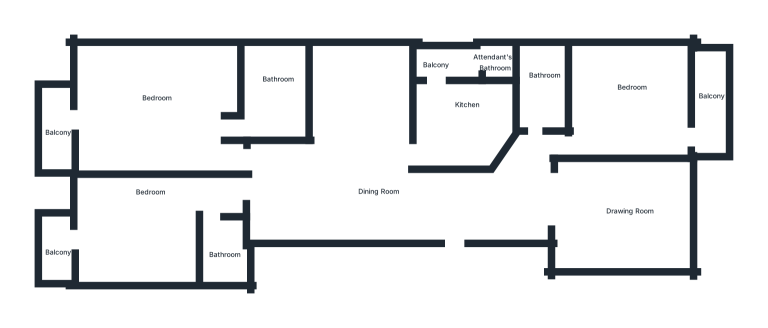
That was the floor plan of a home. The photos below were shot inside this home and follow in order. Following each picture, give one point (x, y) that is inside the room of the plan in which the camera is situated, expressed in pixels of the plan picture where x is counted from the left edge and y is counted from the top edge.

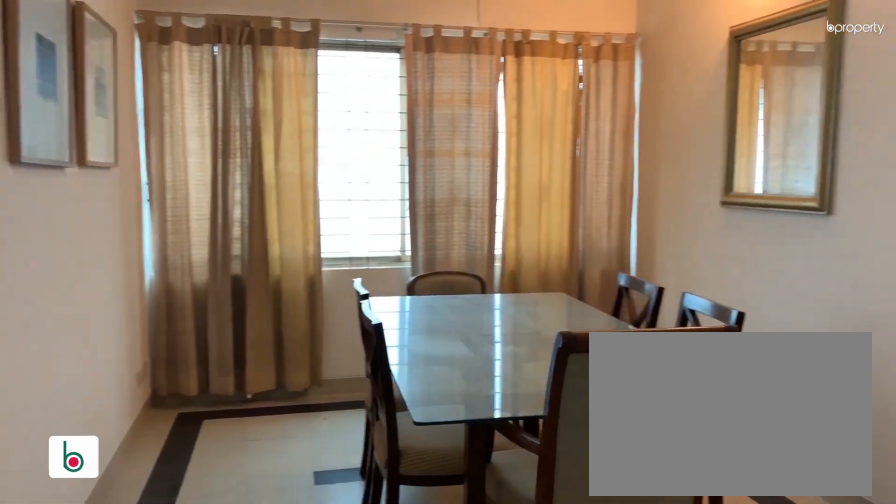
(359, 187)
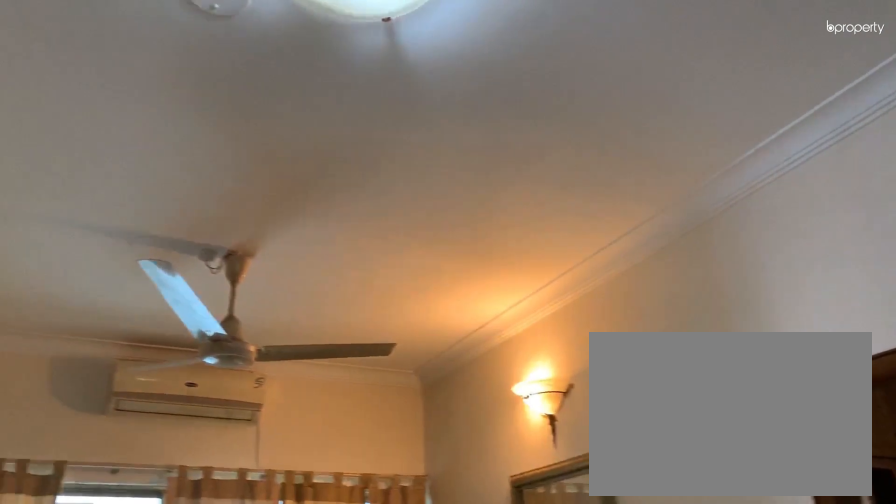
(374, 193)
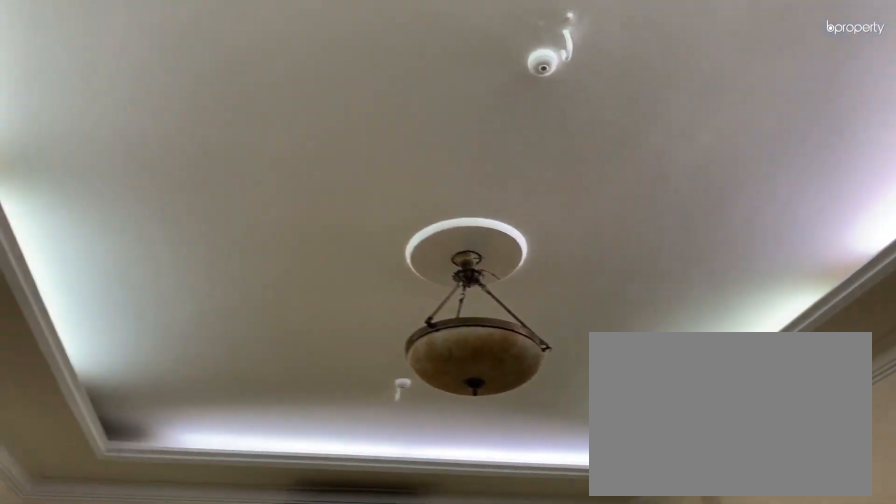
(623, 216)
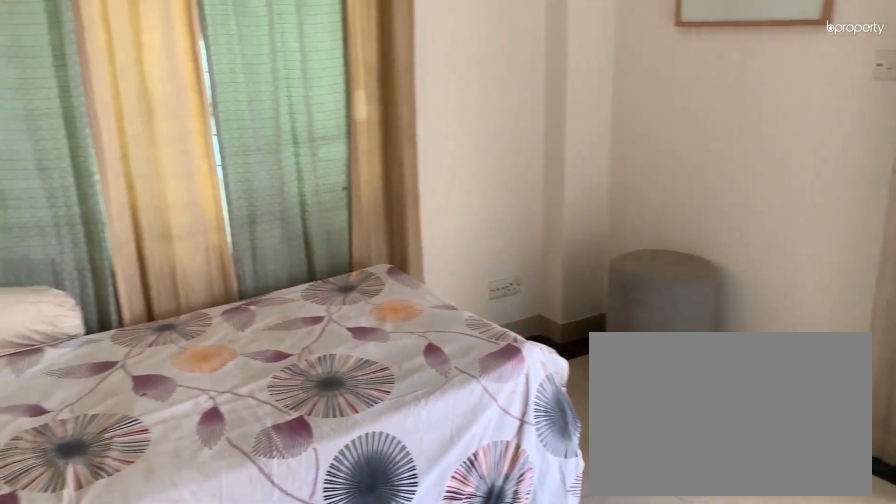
(639, 109)
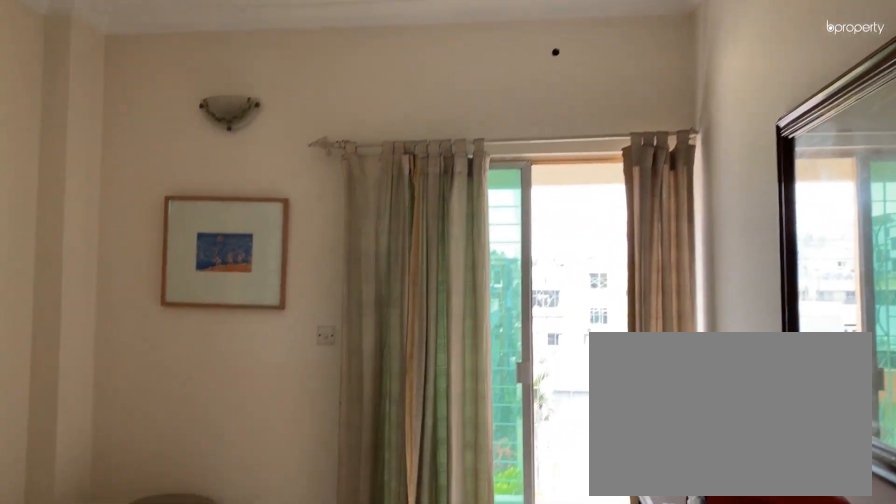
(639, 109)
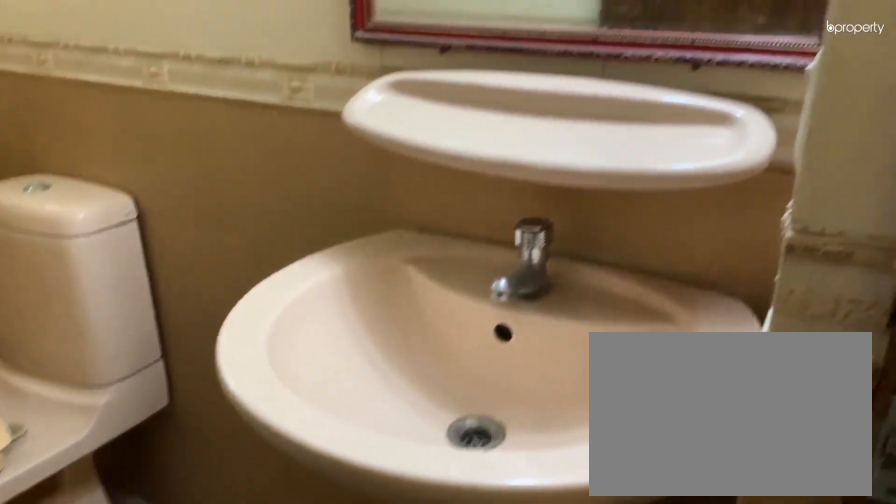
(542, 97)
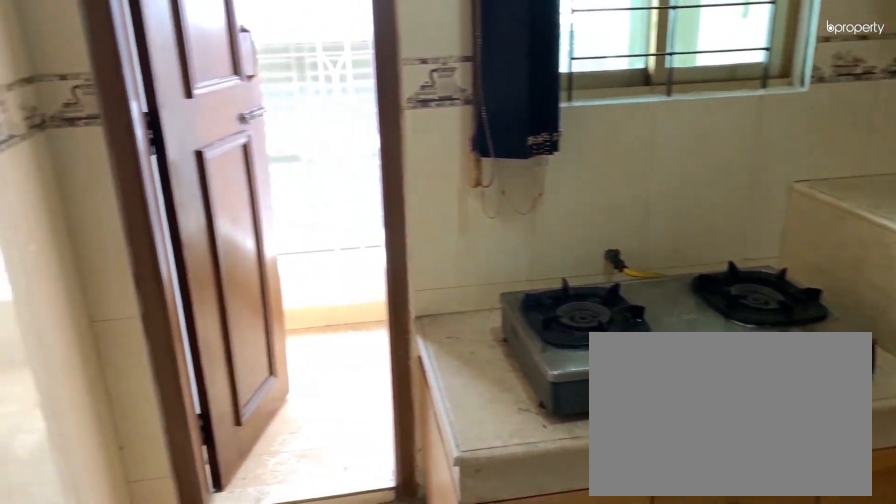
(453, 128)
